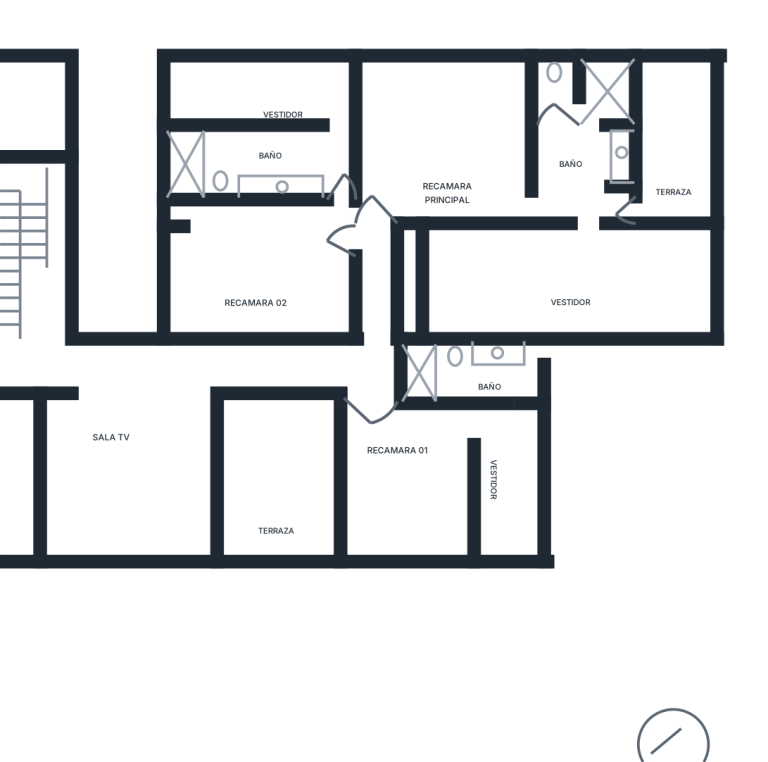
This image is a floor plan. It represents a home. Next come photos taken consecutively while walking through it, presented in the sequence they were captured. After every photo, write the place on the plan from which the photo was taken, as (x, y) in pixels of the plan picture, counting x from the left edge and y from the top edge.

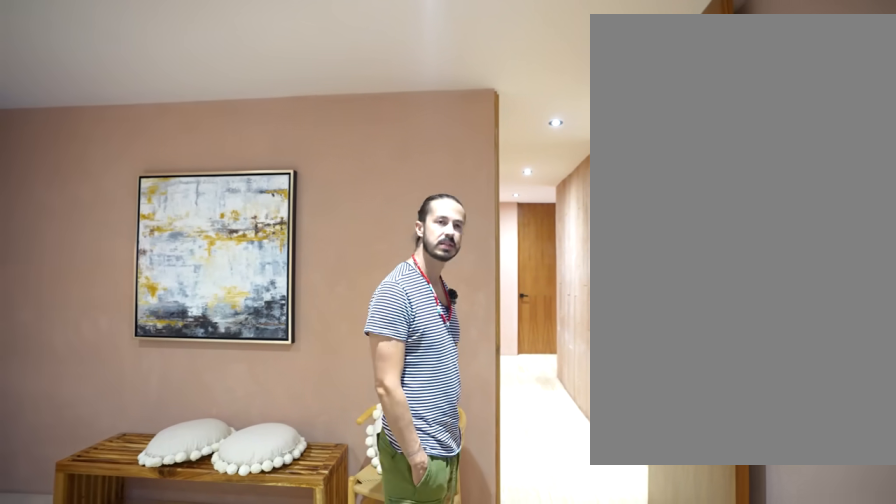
(397, 185)
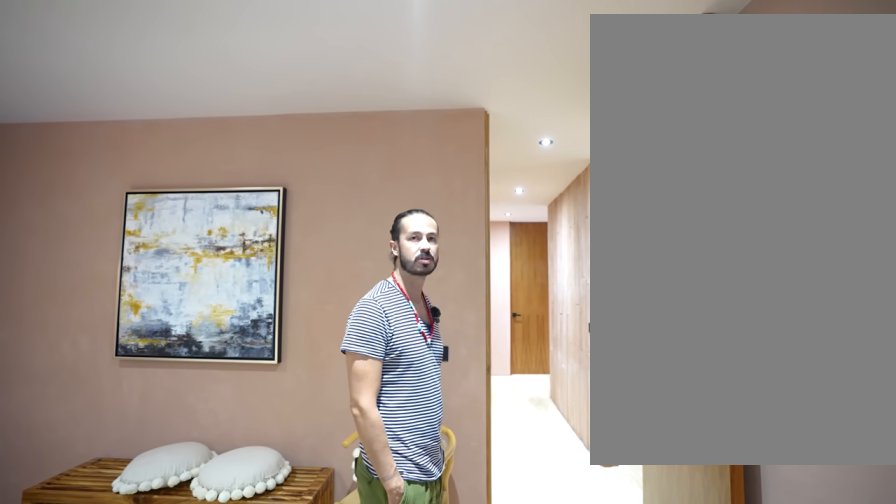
(397, 168)
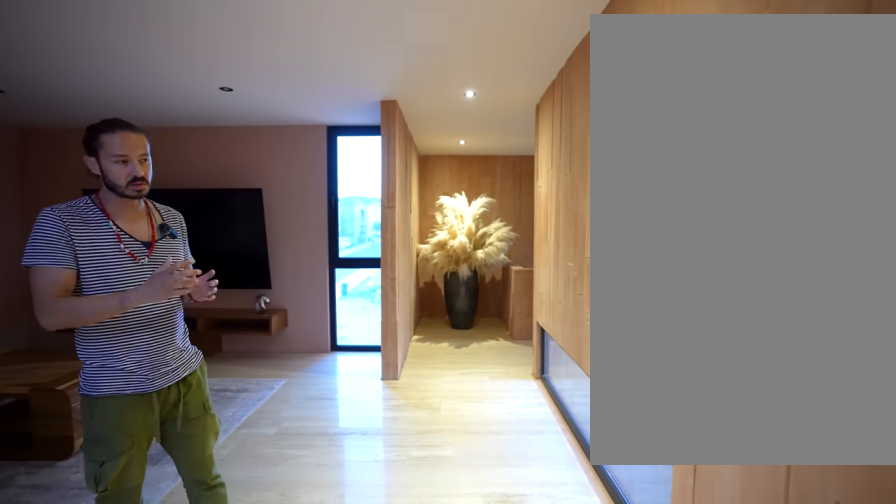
(212, 372)
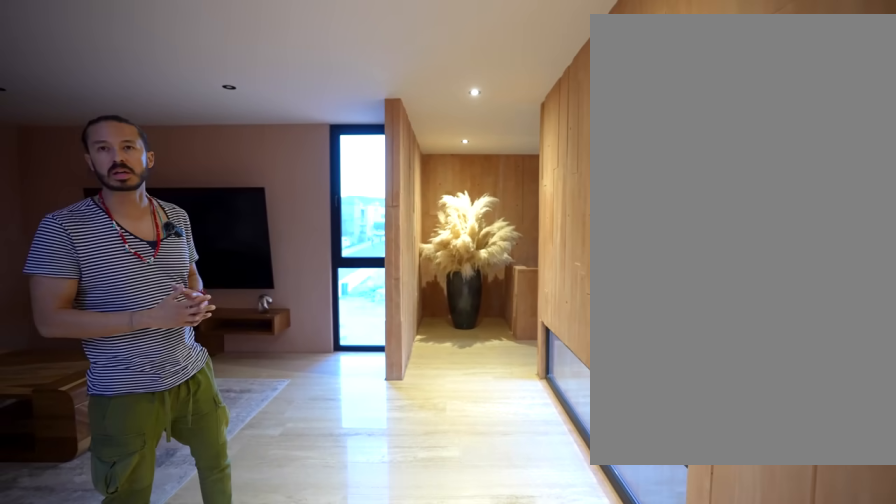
(212, 372)
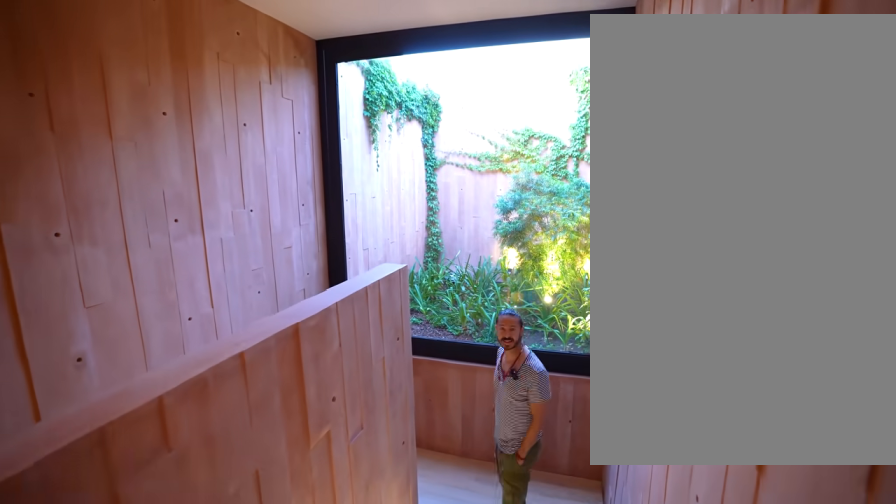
(47, 356)
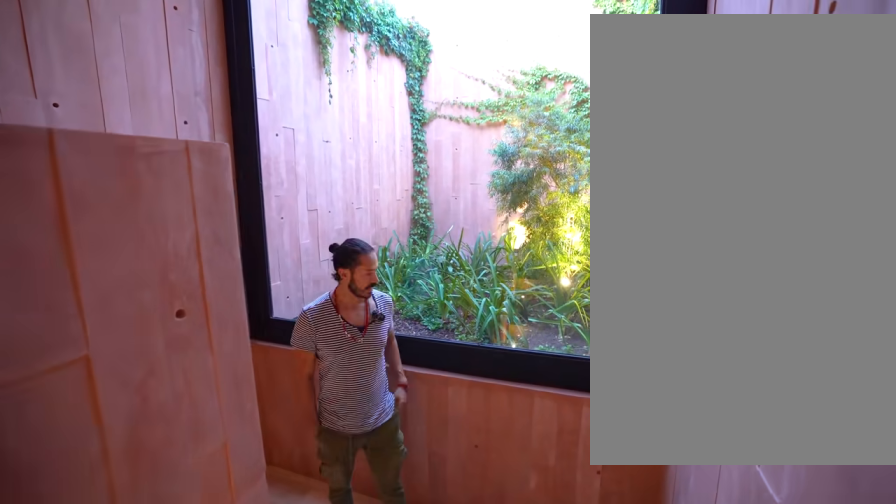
(51, 260)
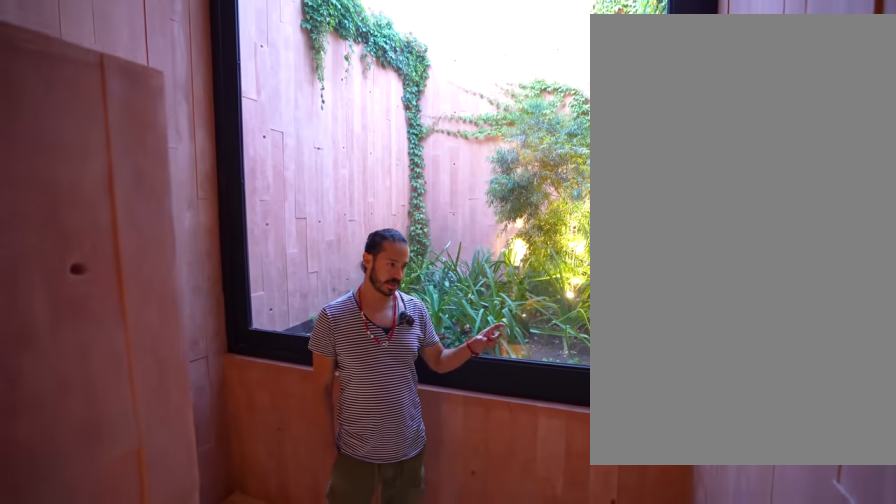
(50, 250)
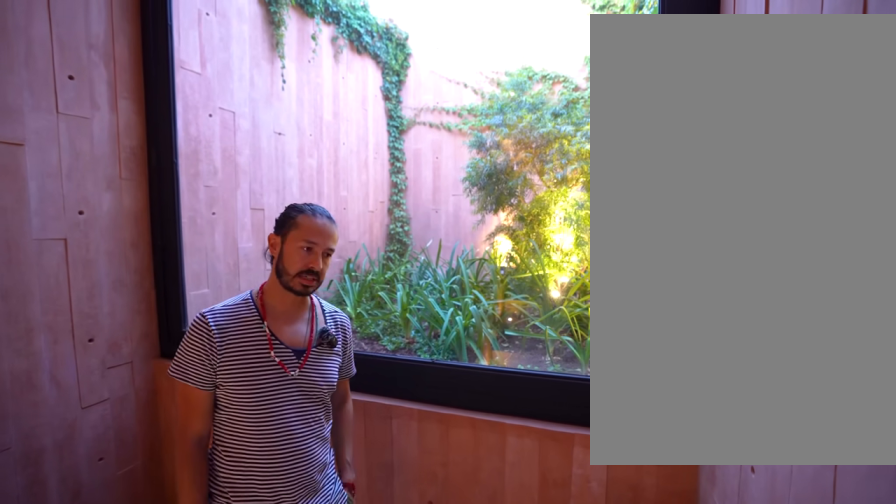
(44, 224)
